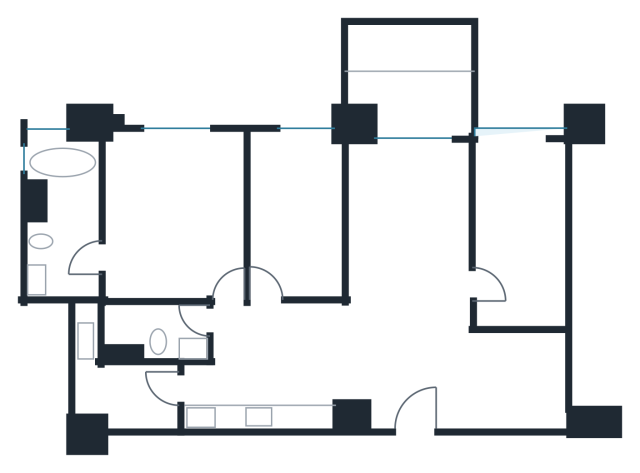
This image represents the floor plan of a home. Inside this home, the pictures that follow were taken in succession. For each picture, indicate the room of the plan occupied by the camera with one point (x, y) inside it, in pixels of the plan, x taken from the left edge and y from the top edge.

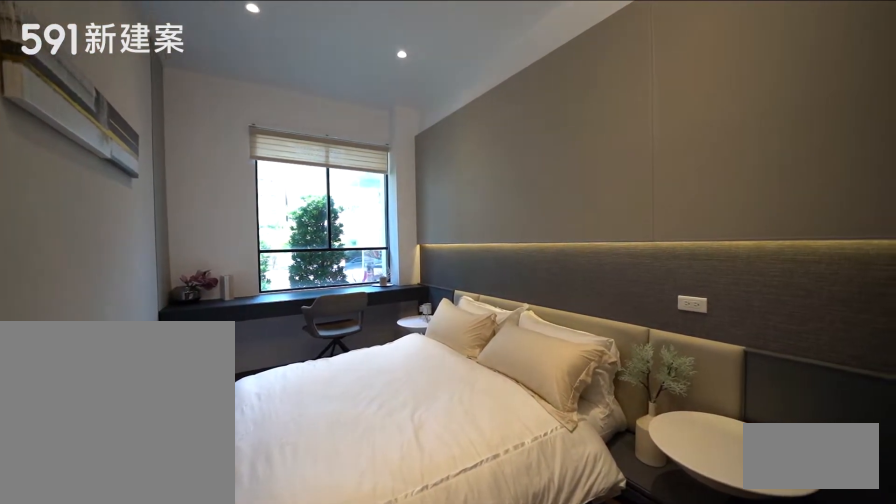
(299, 214)
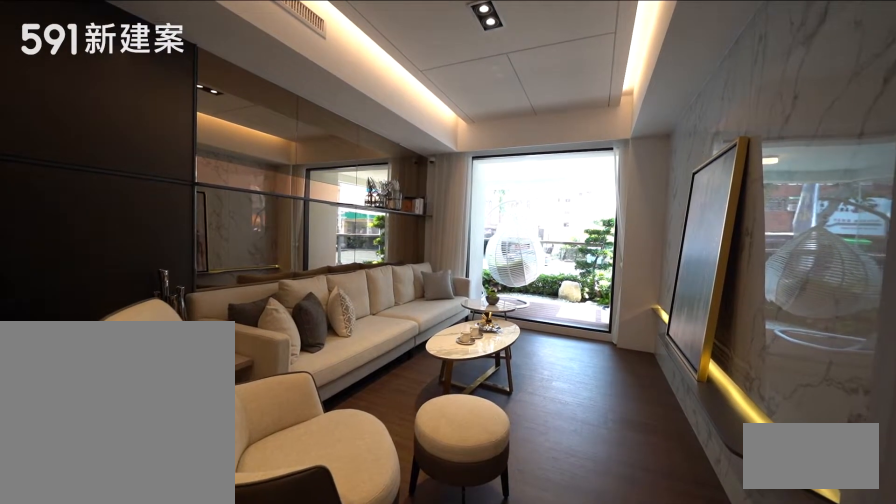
(409, 219)
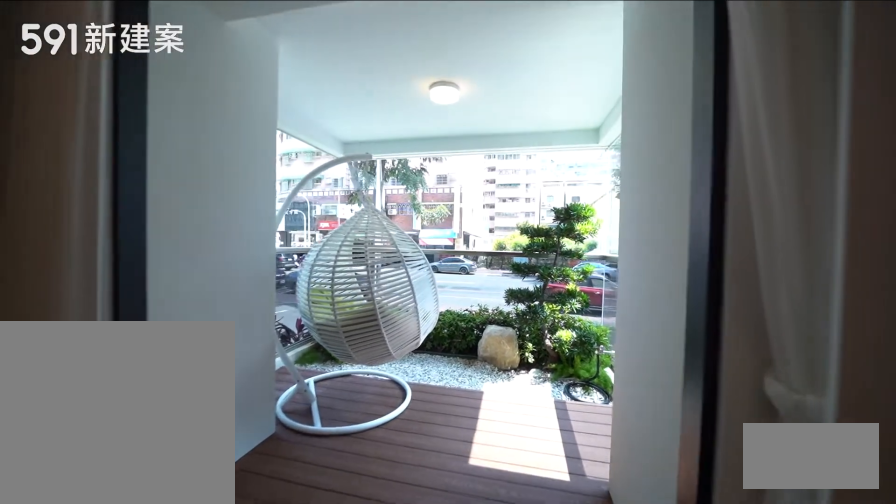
(411, 74)
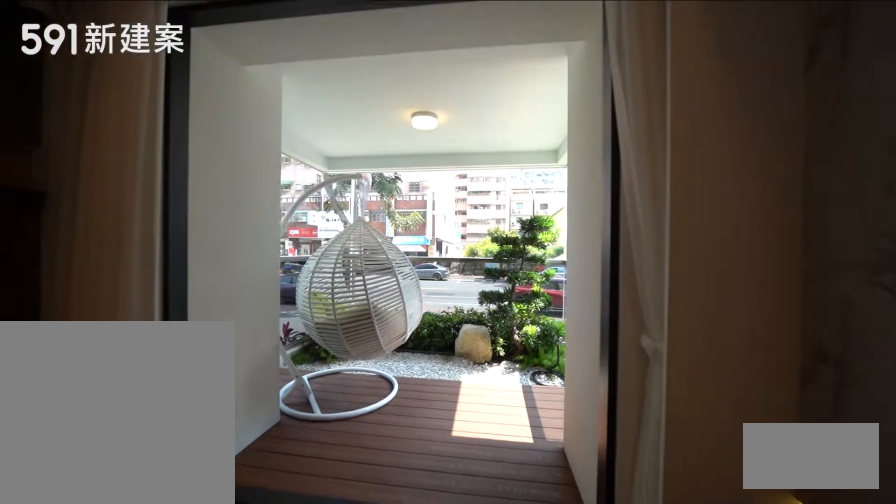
(411, 74)
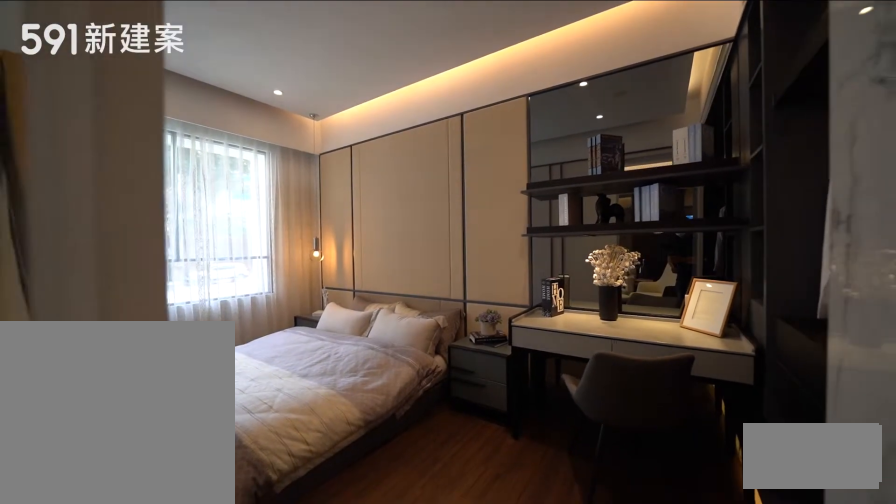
(523, 228)
